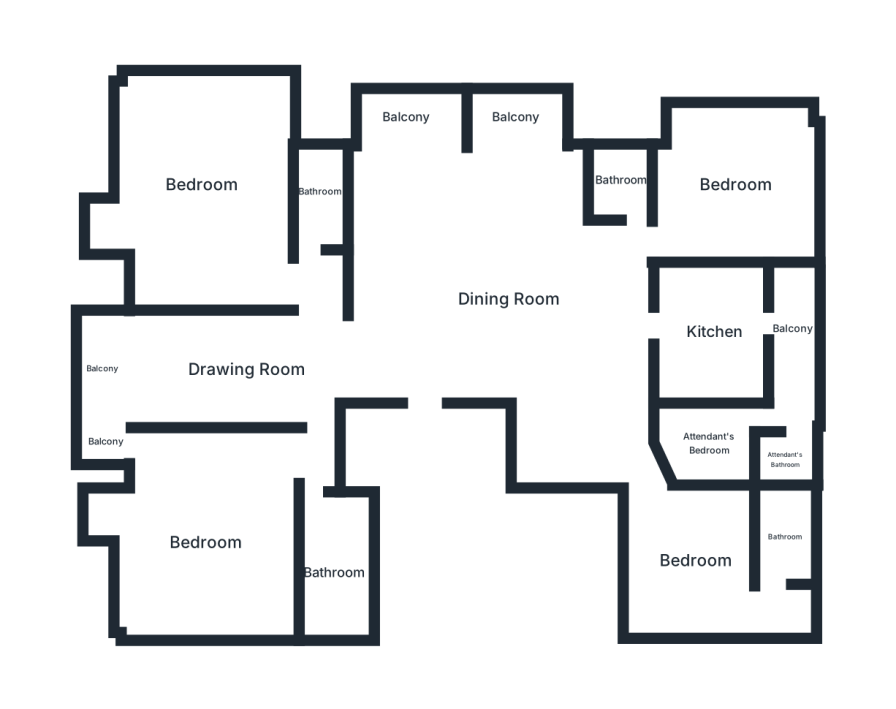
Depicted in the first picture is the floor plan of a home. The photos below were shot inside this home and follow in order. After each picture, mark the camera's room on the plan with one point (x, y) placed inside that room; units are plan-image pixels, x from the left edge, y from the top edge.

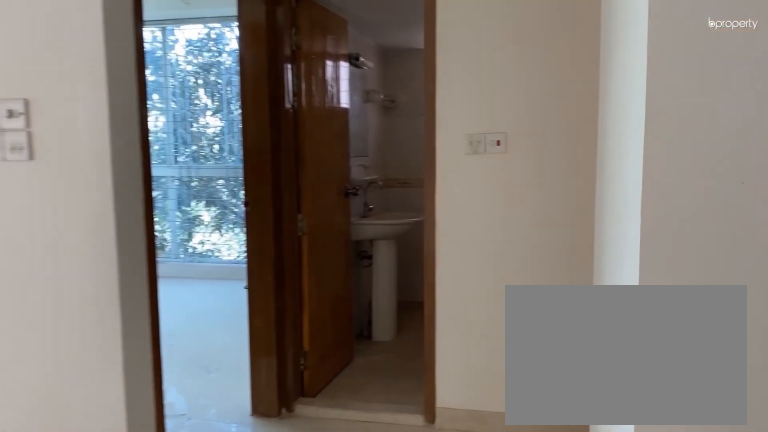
(292, 322)
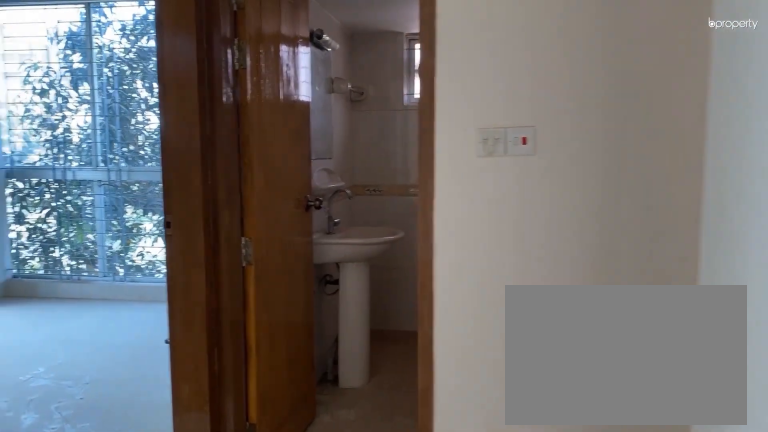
(292, 322)
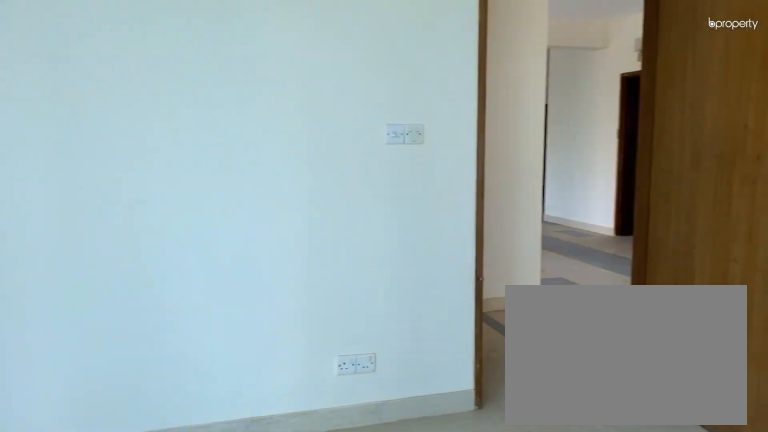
(200, 181)
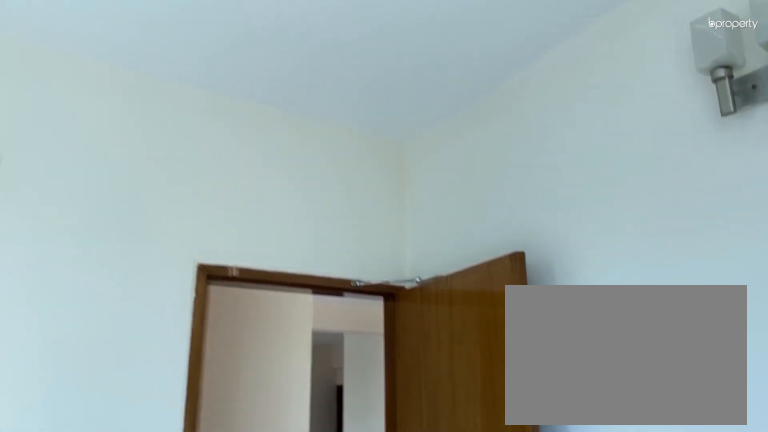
(200, 181)
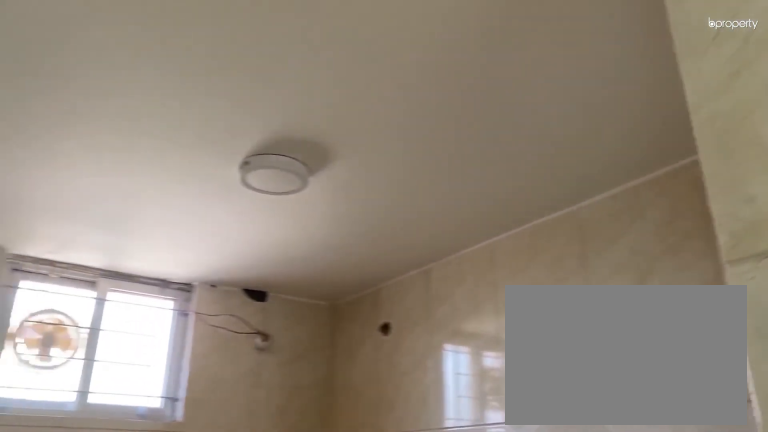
(322, 192)
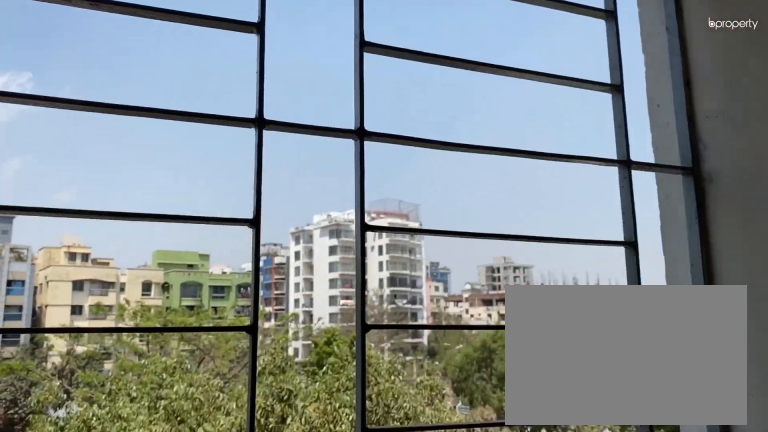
(408, 118)
